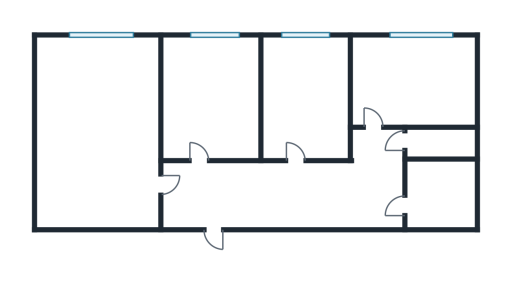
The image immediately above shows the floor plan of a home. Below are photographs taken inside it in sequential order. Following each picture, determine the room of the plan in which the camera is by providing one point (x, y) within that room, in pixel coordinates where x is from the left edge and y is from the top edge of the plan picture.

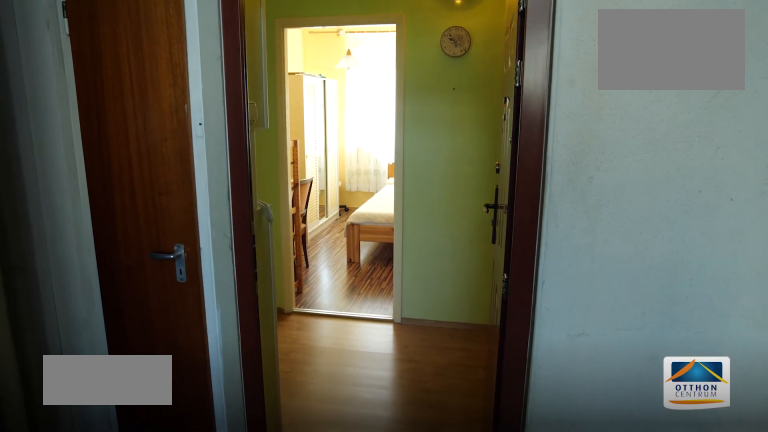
(273, 199)
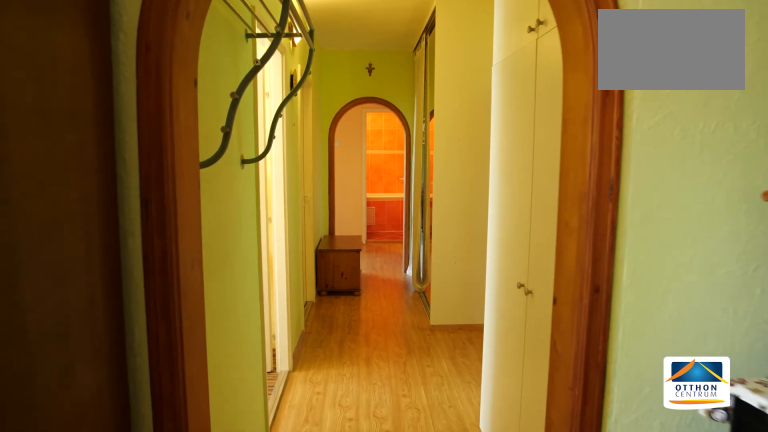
(273, 199)
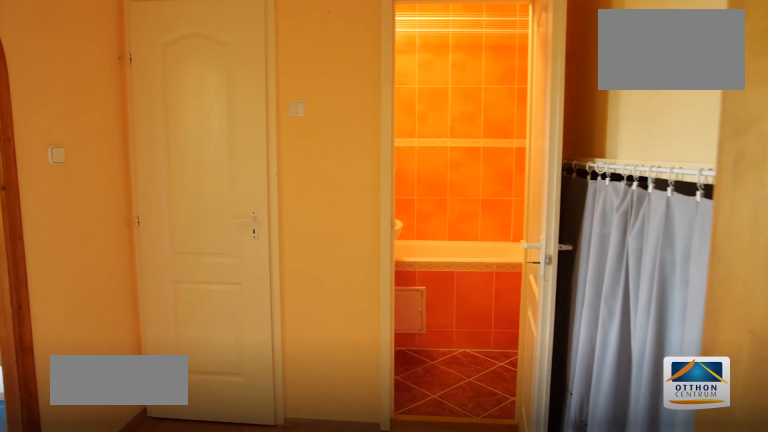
(373, 178)
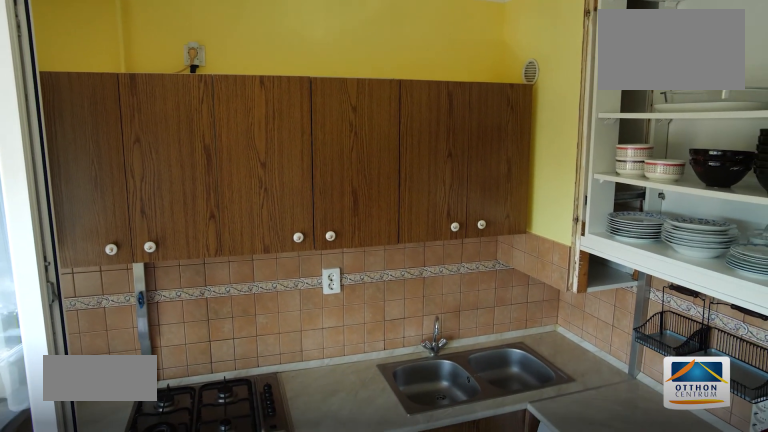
(417, 77)
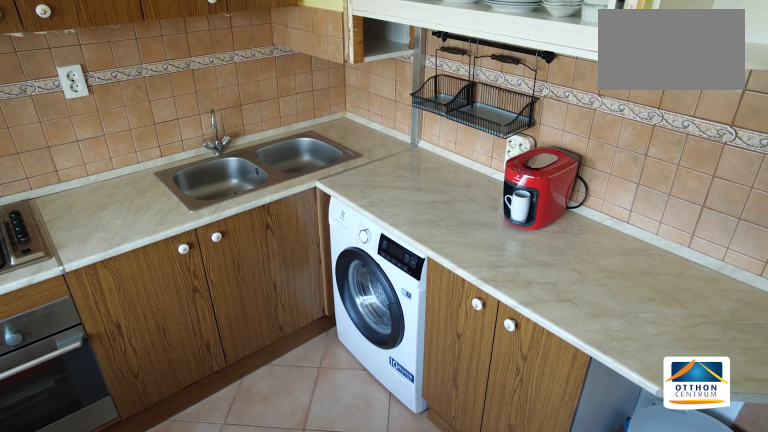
(418, 77)
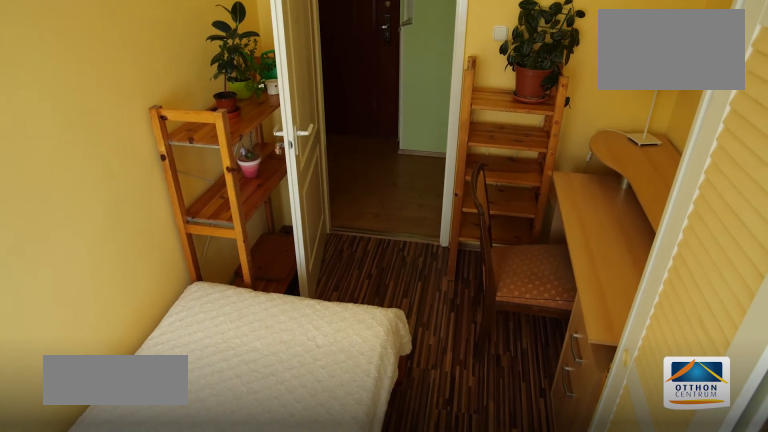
(212, 92)
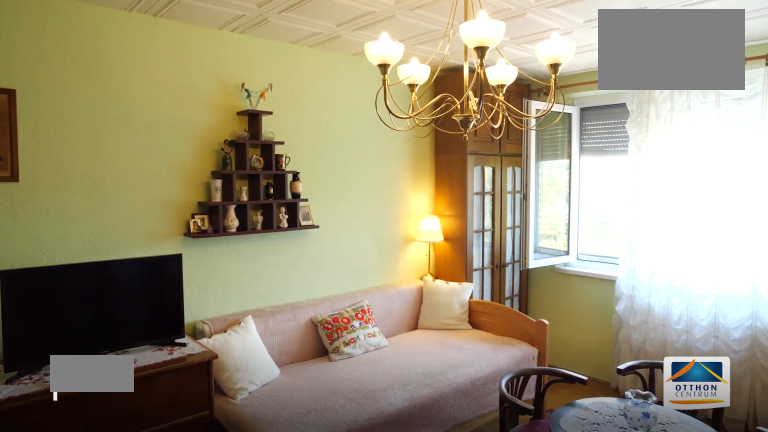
(92, 168)
